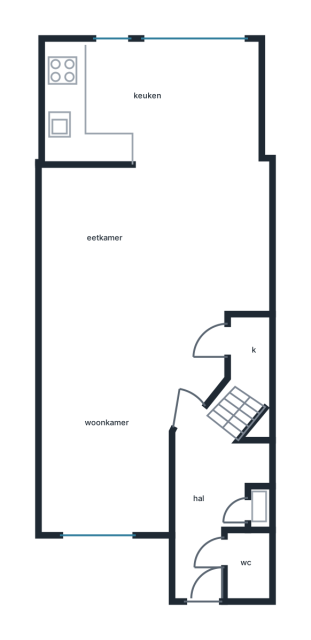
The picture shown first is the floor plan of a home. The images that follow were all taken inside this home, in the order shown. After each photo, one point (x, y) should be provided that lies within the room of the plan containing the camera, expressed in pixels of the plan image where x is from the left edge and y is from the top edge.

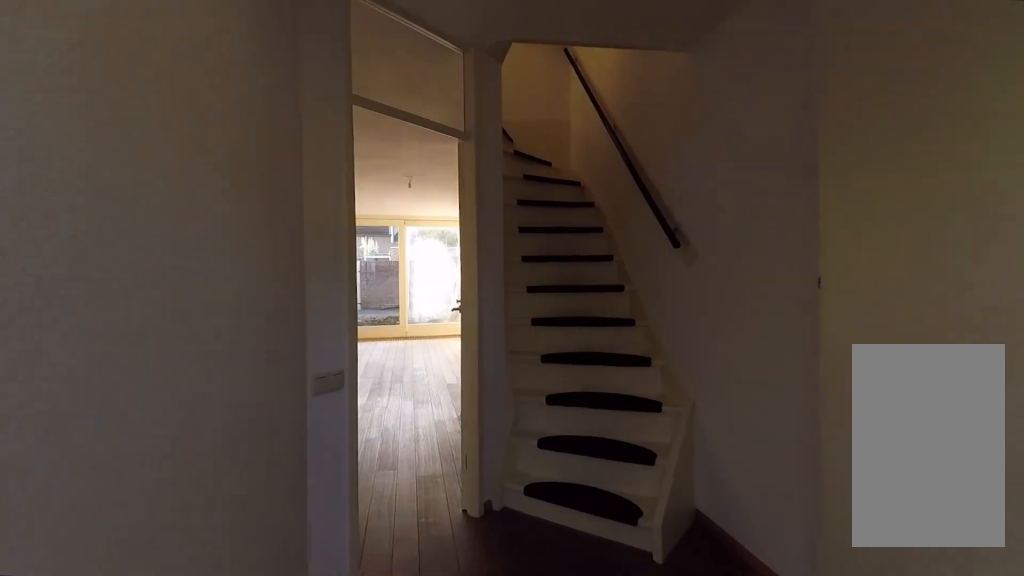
(210, 500)
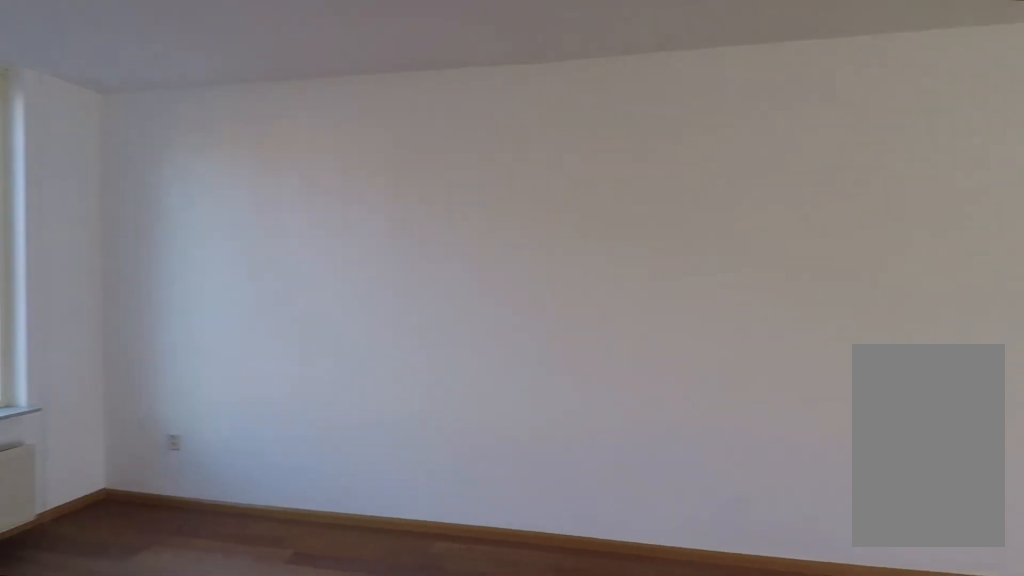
(138, 324)
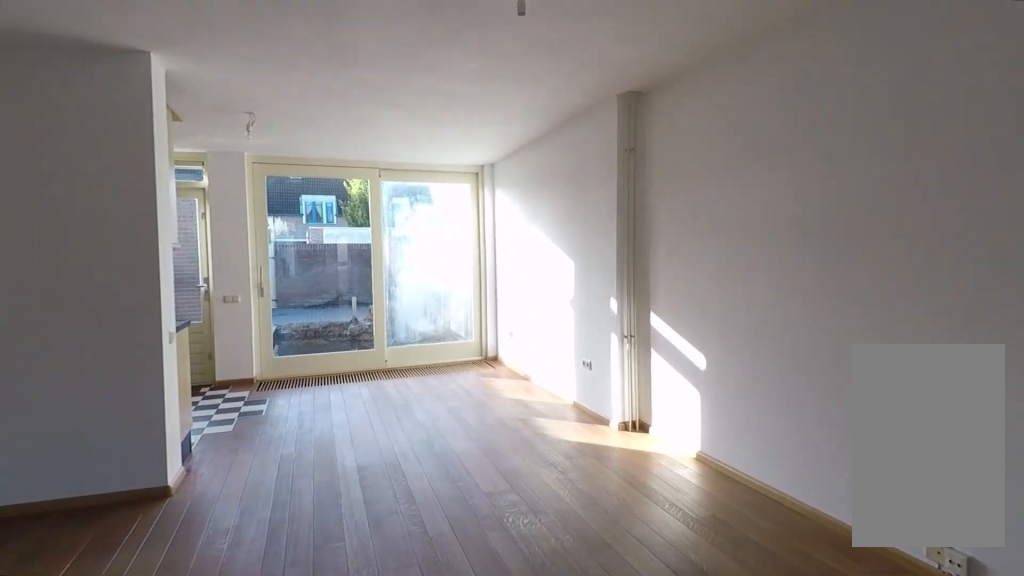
(138, 324)
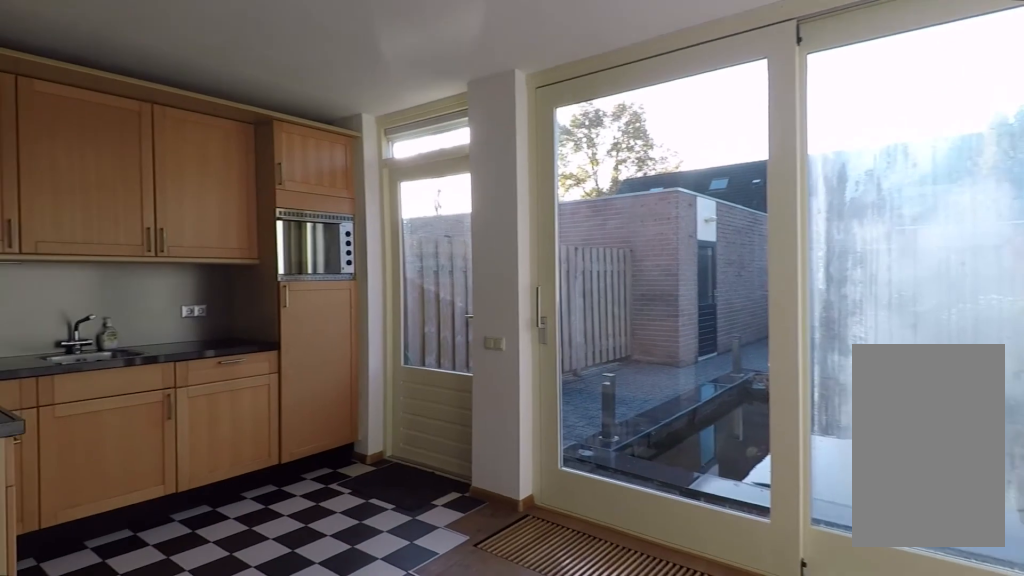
(153, 104)
